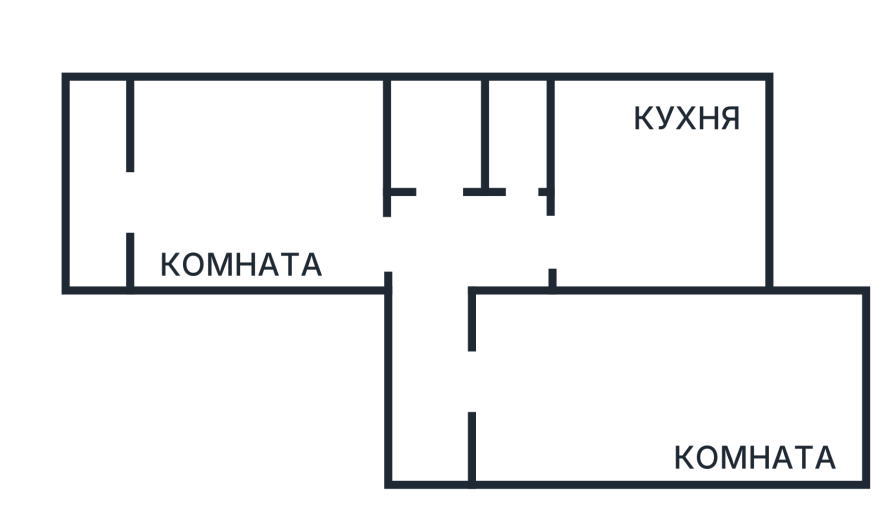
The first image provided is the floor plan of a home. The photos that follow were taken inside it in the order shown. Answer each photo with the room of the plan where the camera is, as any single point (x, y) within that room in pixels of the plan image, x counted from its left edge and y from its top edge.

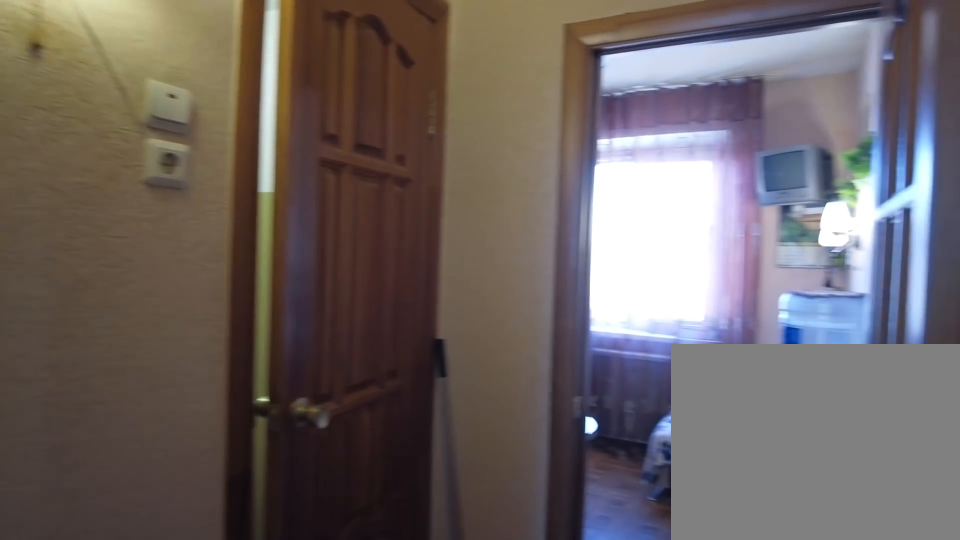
(440, 316)
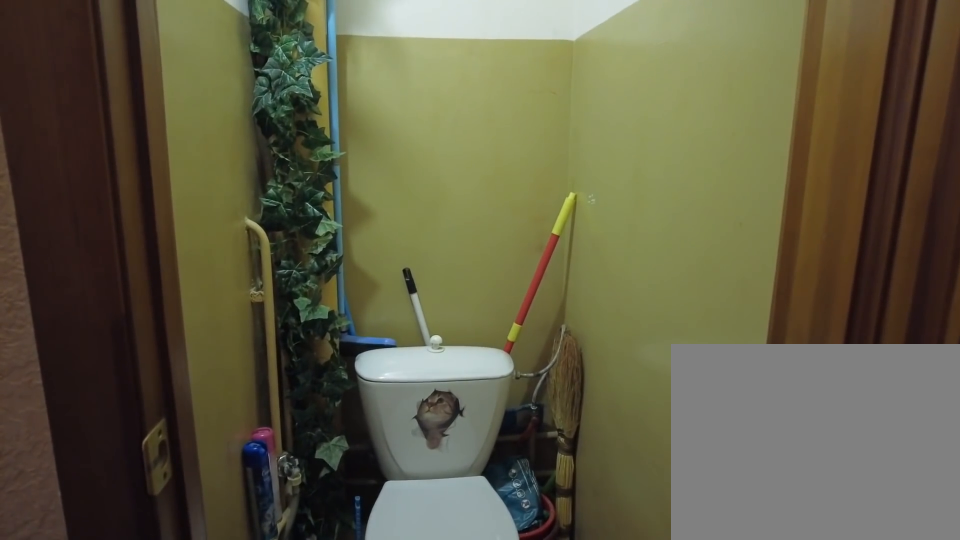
(521, 243)
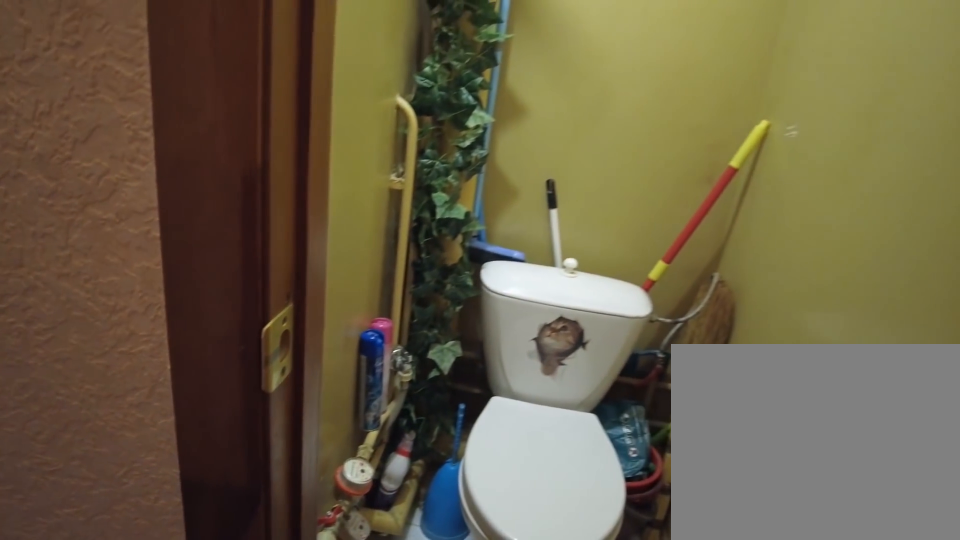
(521, 243)
